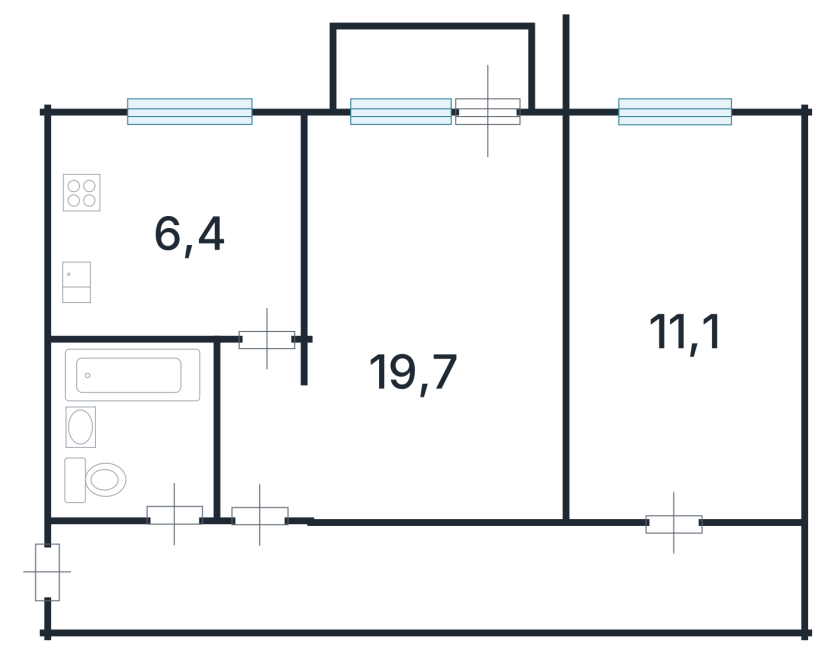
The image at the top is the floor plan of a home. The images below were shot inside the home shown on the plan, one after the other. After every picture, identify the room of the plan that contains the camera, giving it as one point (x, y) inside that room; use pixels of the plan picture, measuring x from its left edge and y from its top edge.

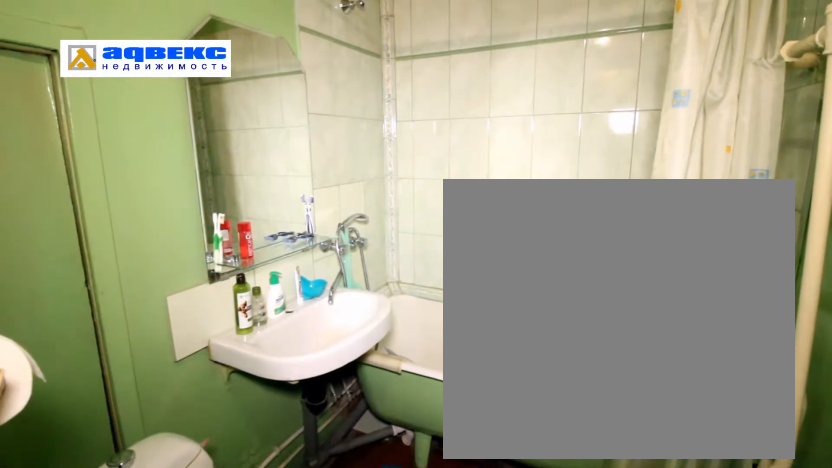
(143, 489)
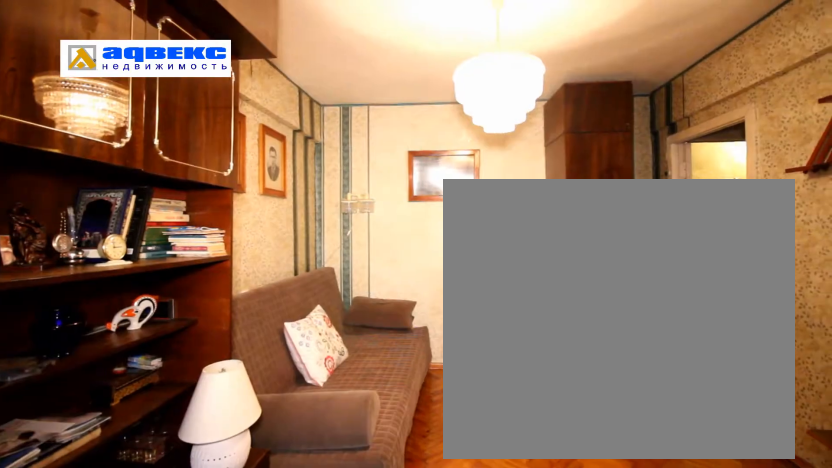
(518, 401)
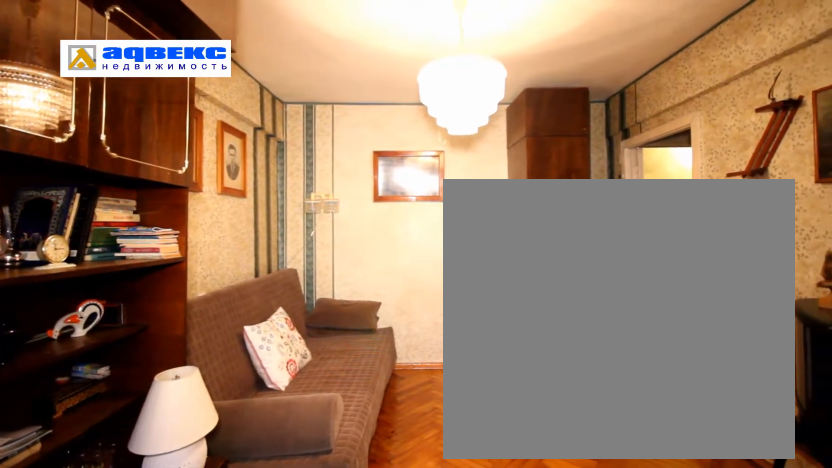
(518, 401)
